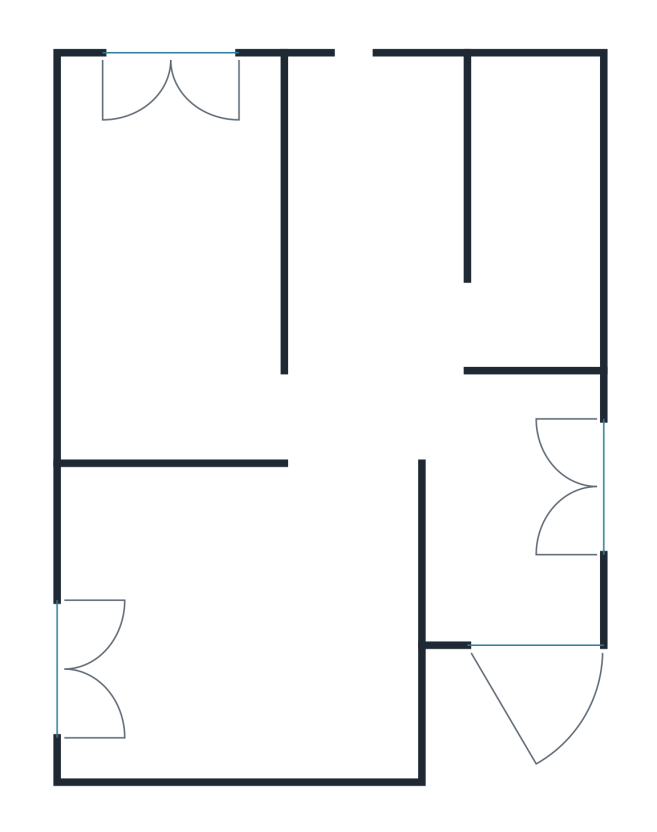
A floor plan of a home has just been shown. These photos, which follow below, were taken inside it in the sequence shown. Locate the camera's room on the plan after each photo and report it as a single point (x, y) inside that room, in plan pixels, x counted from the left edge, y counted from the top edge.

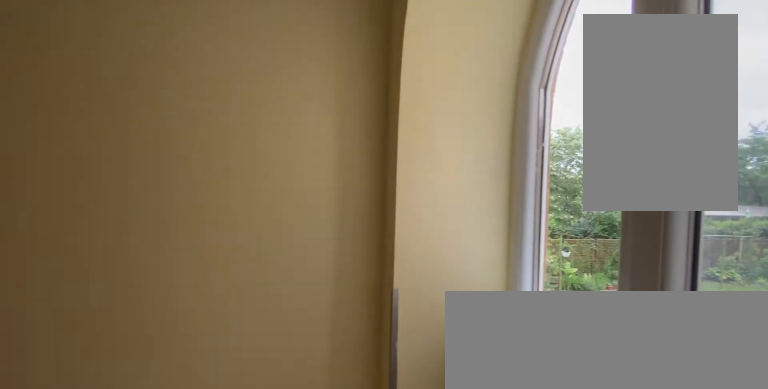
(513, 517)
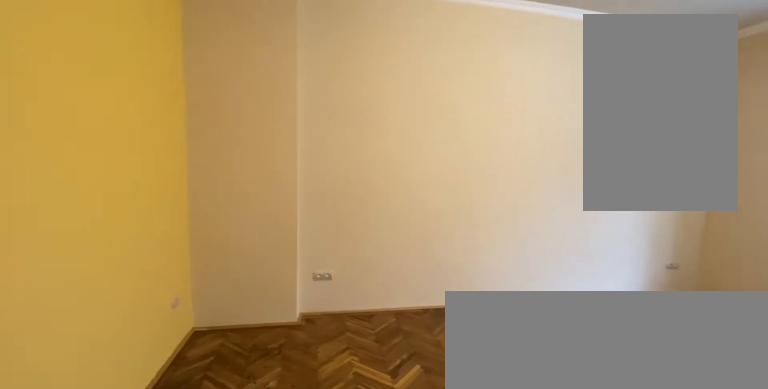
(242, 621)
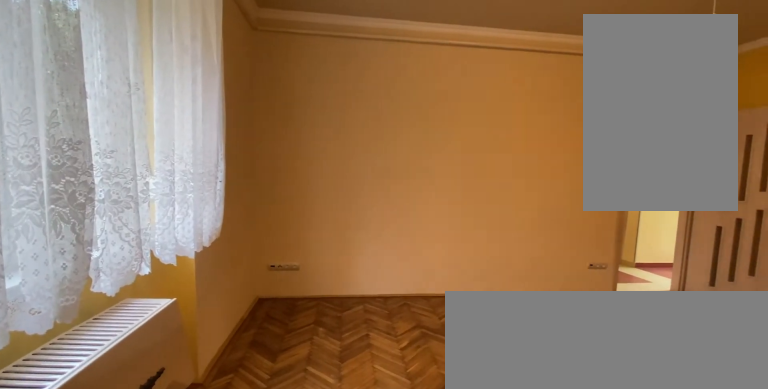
(242, 621)
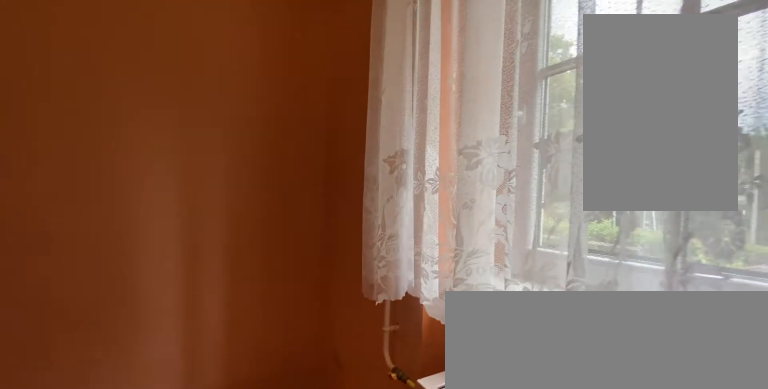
(160, 253)
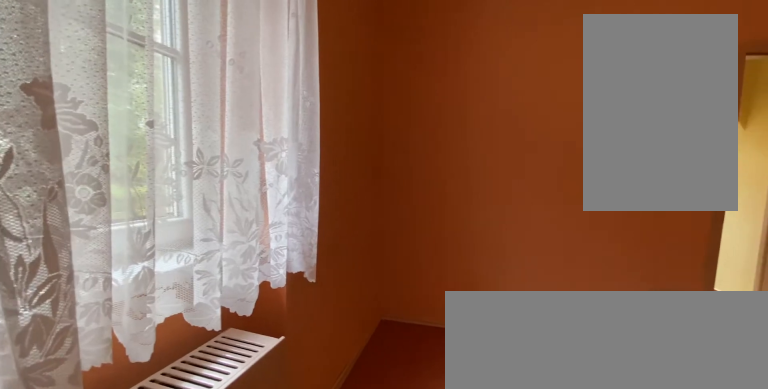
(160, 253)
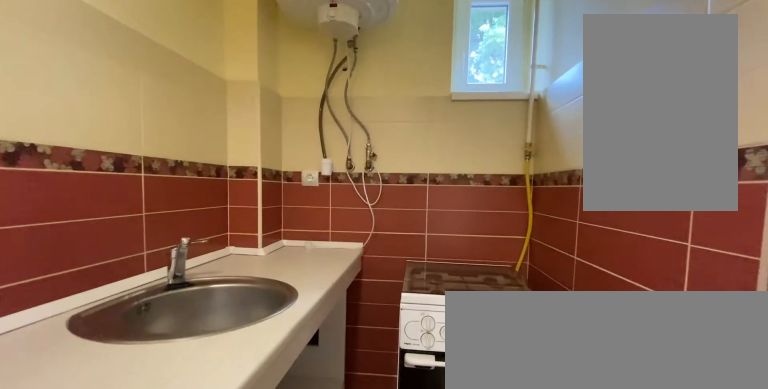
(377, 229)
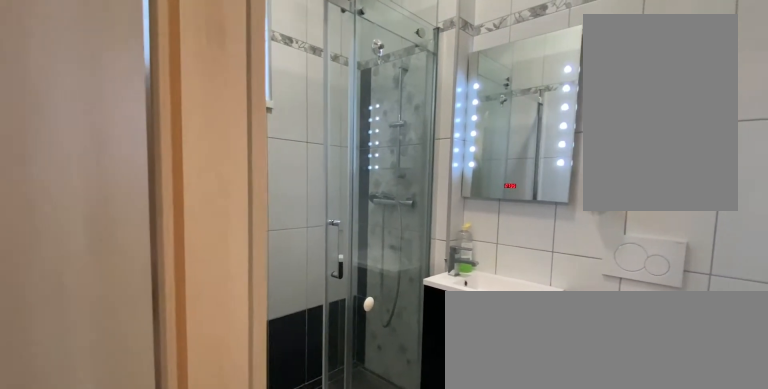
(537, 248)
